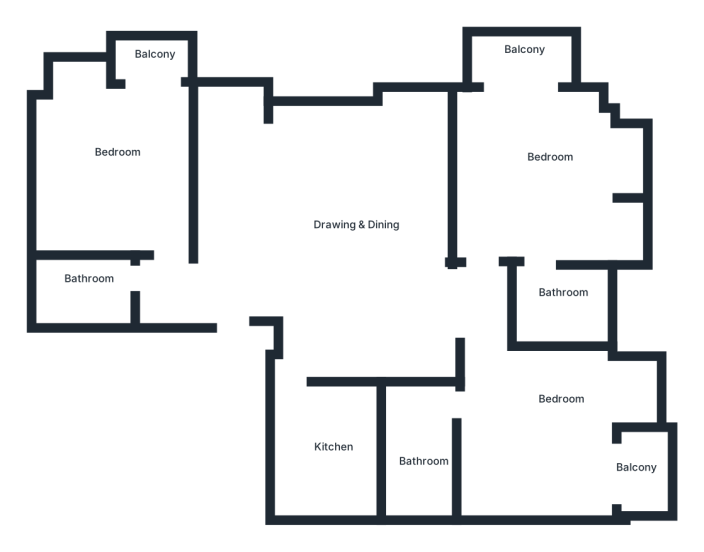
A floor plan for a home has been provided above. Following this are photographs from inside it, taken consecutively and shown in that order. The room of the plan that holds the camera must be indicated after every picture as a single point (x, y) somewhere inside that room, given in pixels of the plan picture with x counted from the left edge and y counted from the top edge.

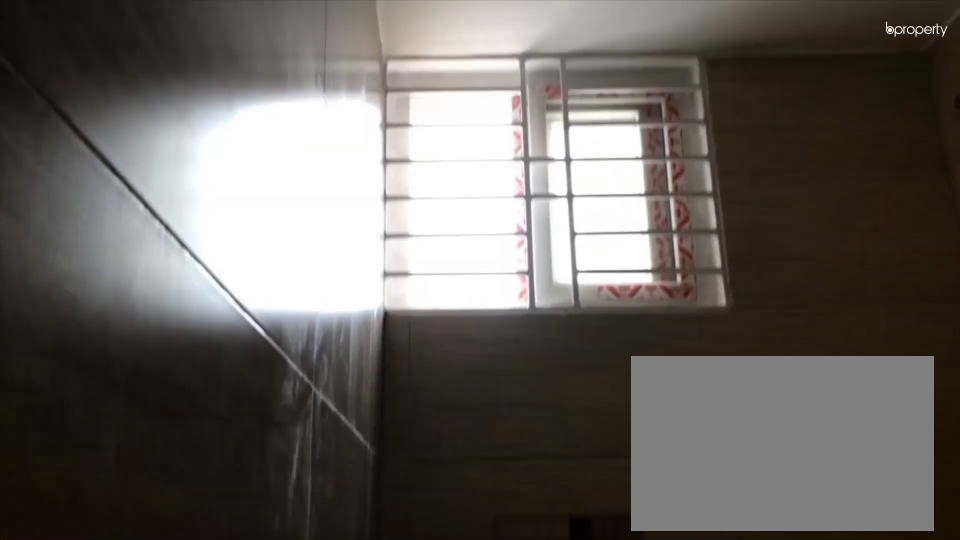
(559, 296)
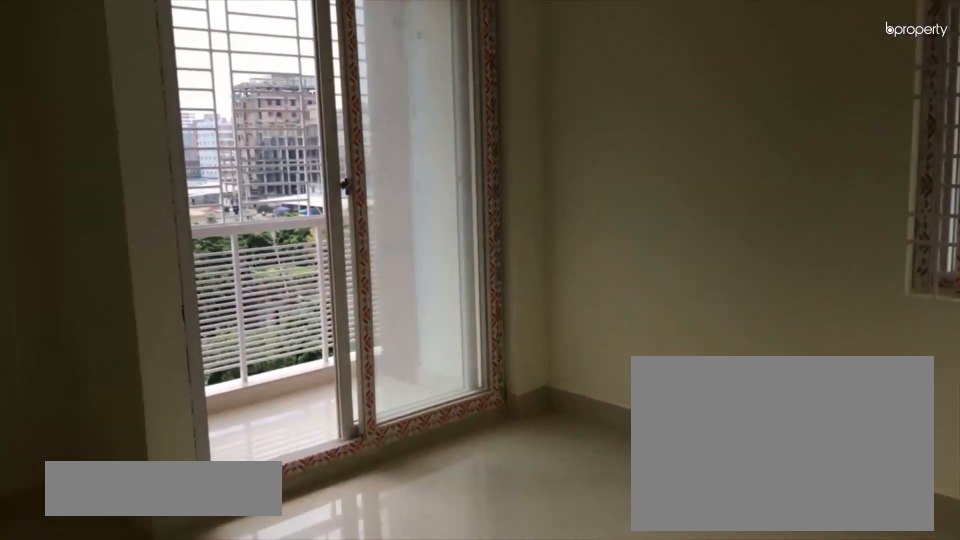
(544, 439)
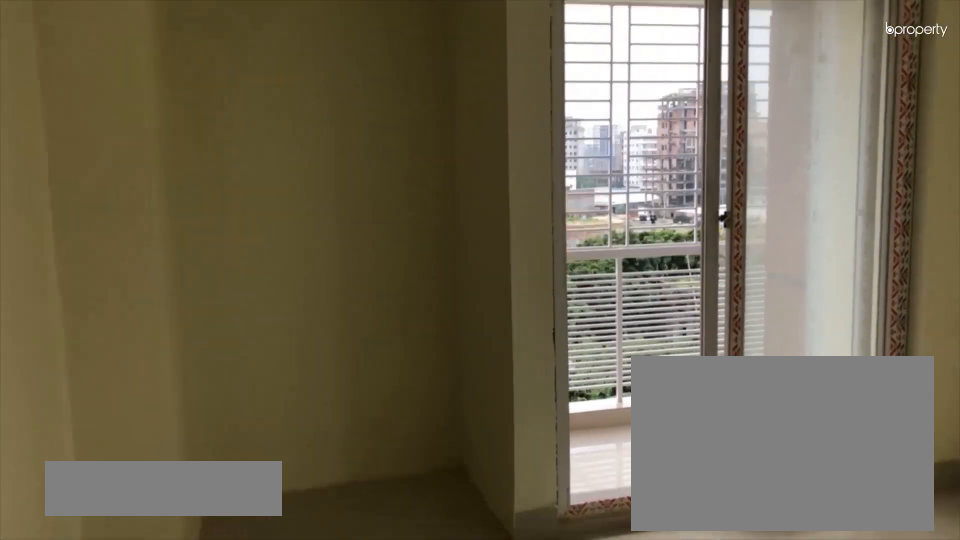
(544, 439)
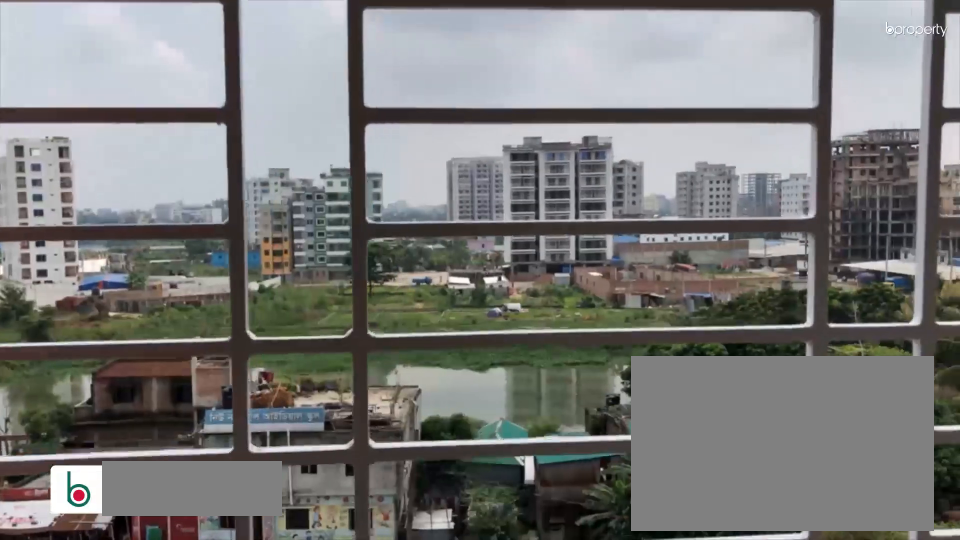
(645, 474)
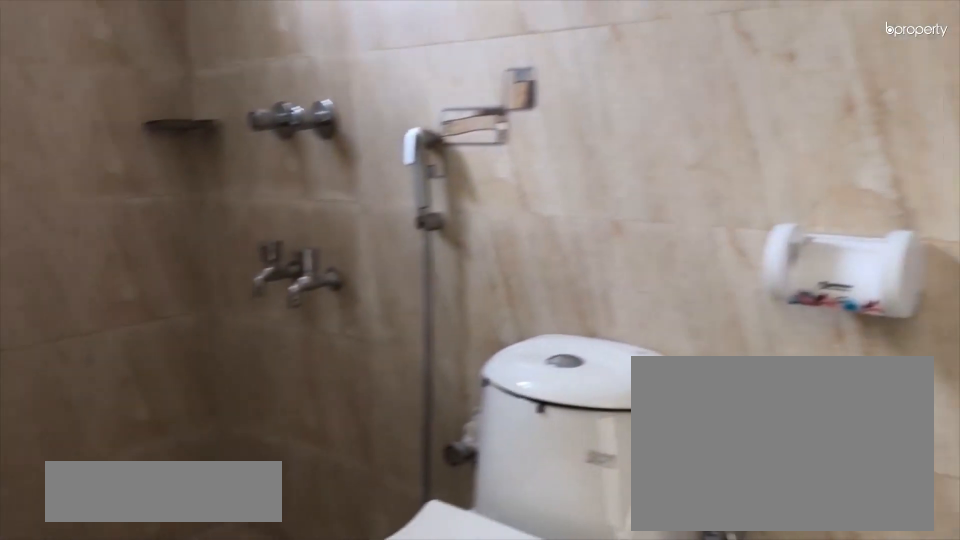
(421, 427)
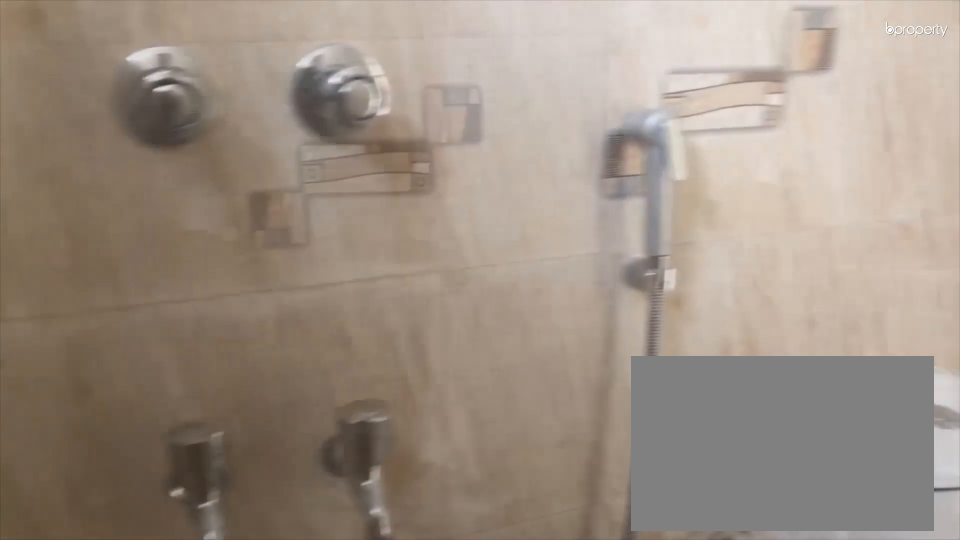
(421, 427)
